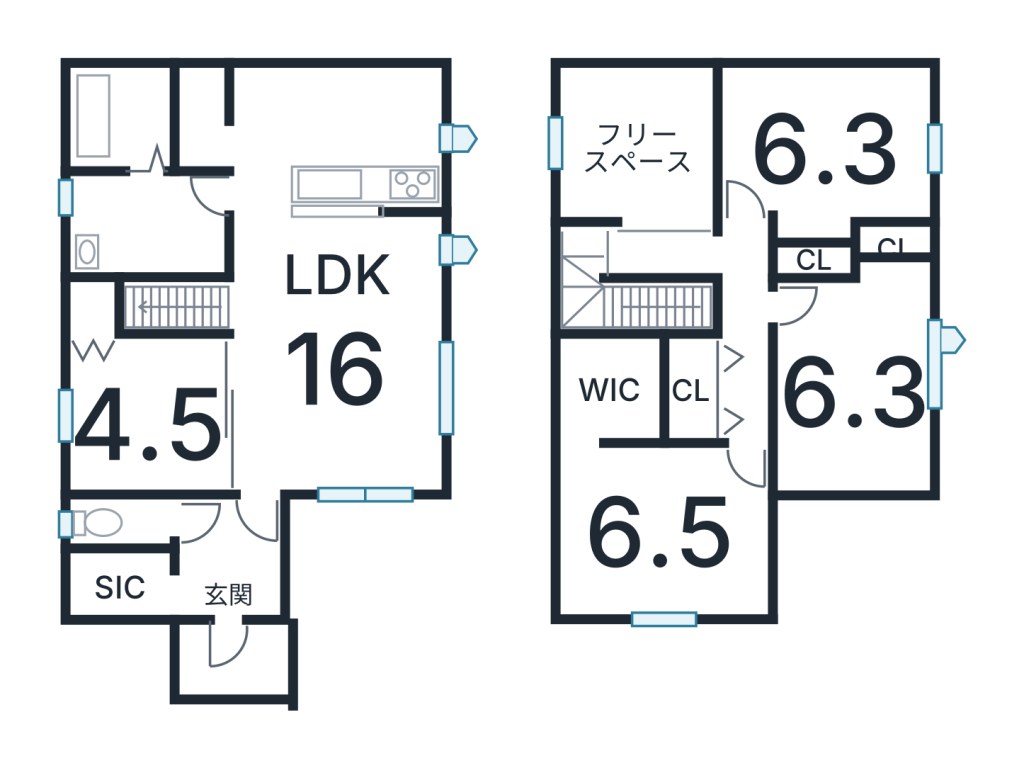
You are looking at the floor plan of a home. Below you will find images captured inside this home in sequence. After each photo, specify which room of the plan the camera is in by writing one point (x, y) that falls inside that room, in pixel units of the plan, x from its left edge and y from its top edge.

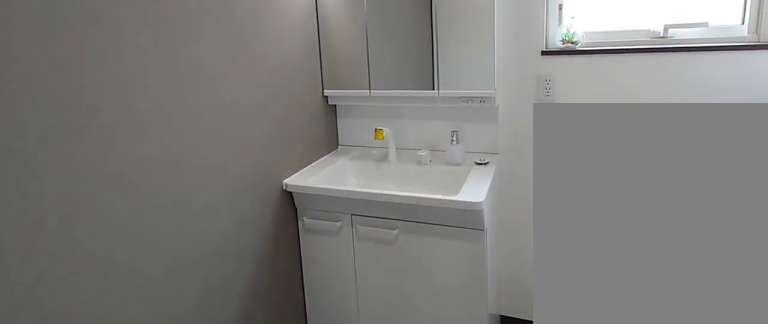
(138, 229)
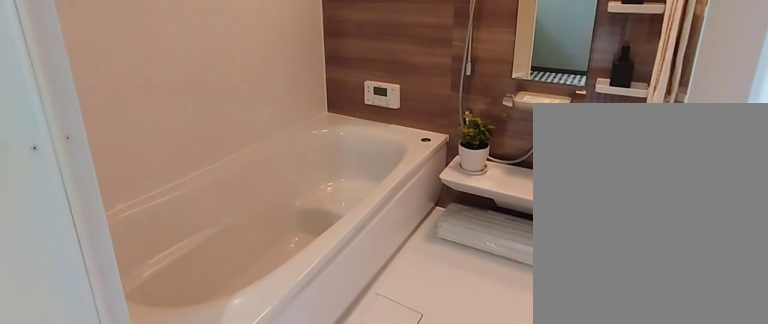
(139, 110)
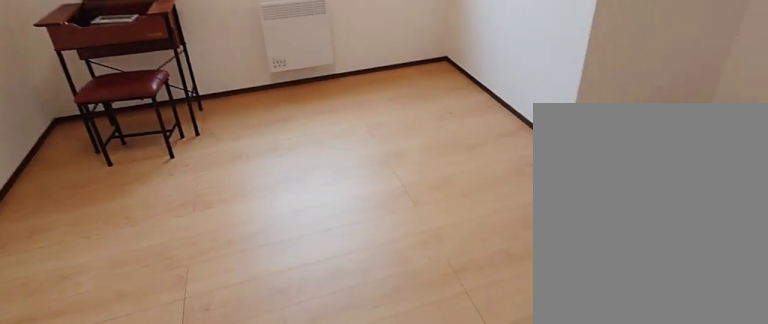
(833, 150)
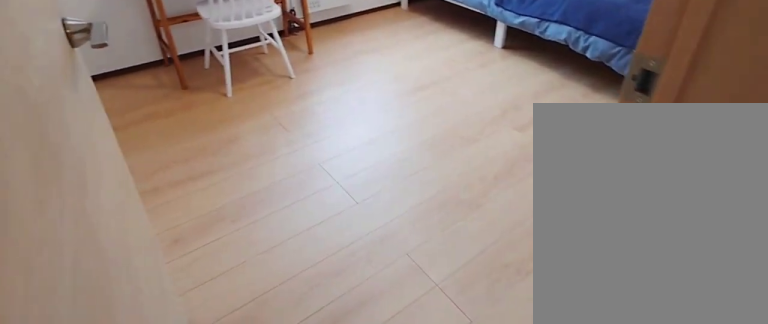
(850, 402)
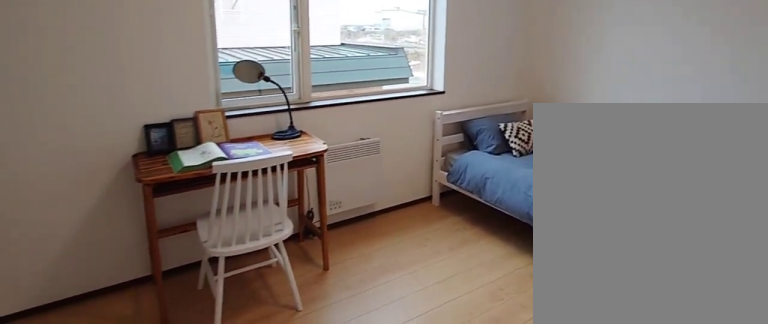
(850, 402)
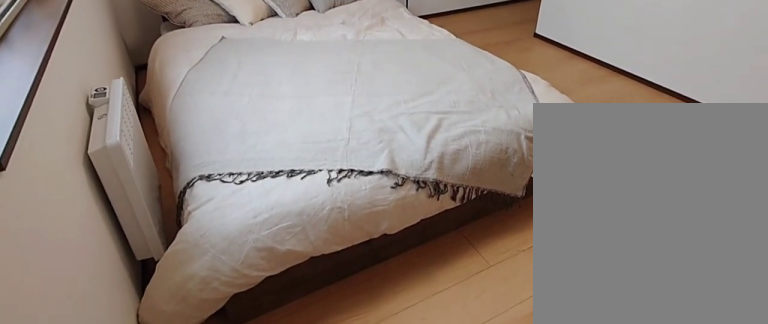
(662, 538)
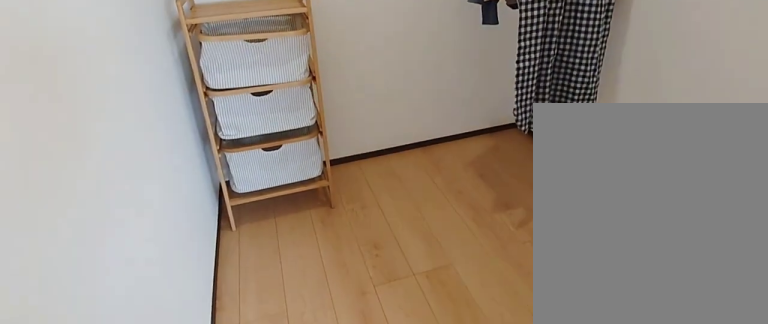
(602, 391)
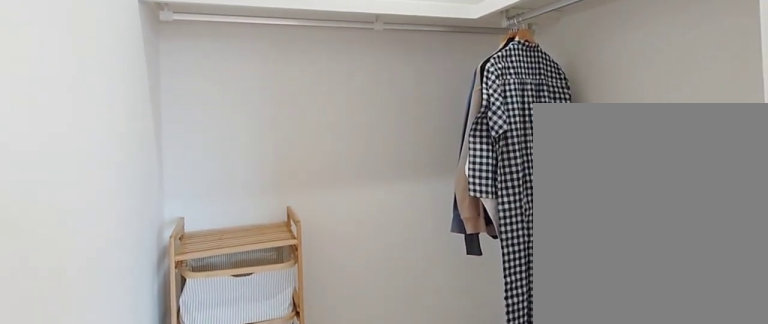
(602, 391)
